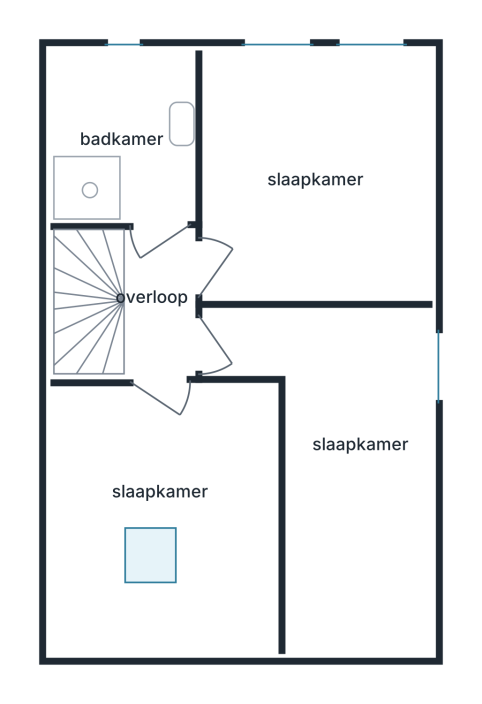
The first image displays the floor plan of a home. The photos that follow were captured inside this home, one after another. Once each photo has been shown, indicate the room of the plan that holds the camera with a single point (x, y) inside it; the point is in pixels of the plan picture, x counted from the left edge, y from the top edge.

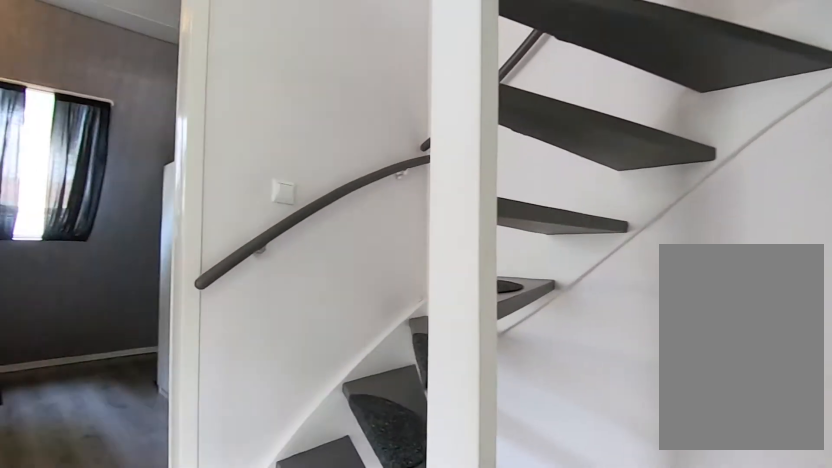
(159, 303)
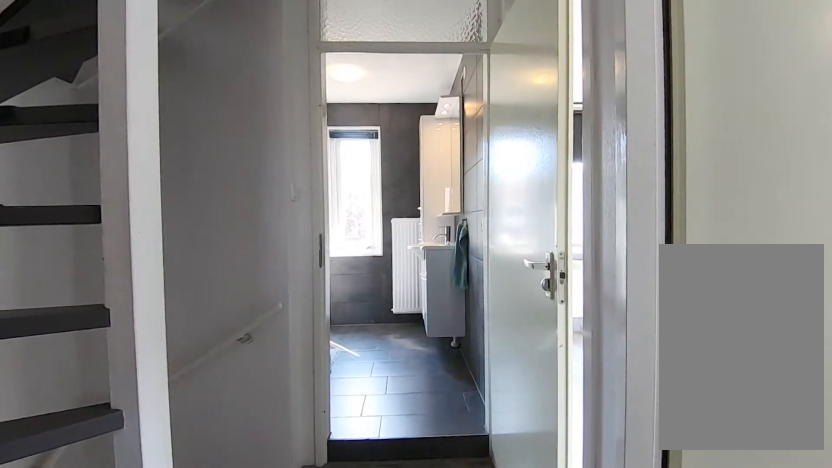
(159, 303)
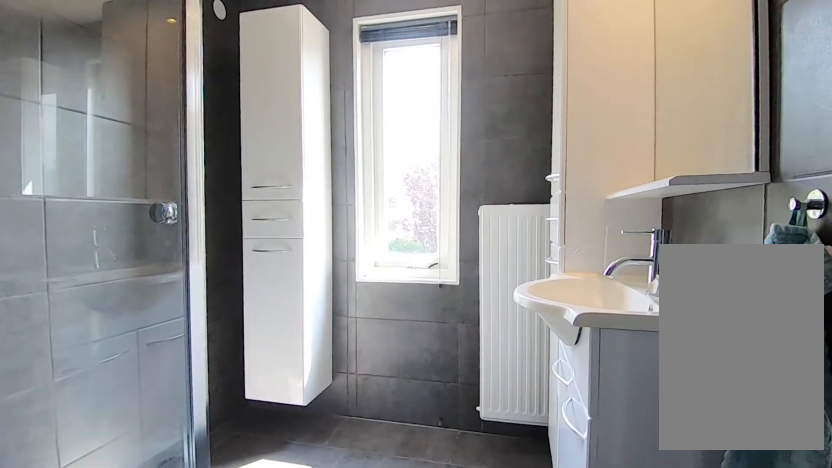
(133, 130)
